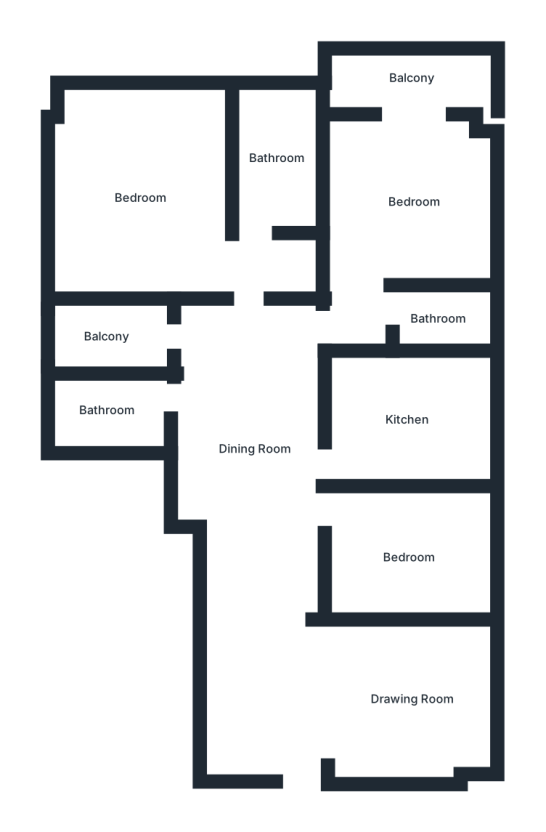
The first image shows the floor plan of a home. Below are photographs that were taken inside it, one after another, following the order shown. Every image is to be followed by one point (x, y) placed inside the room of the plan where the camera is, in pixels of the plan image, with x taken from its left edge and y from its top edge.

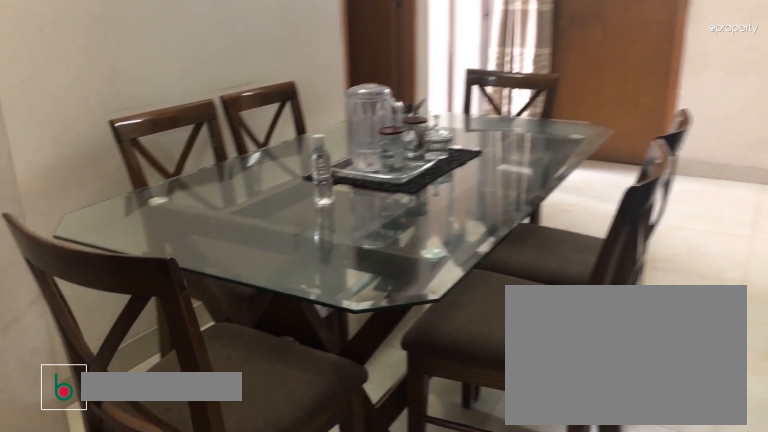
(257, 452)
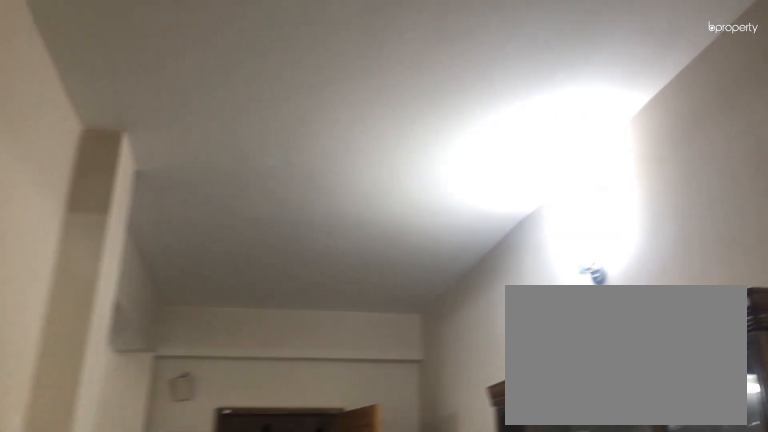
(257, 452)
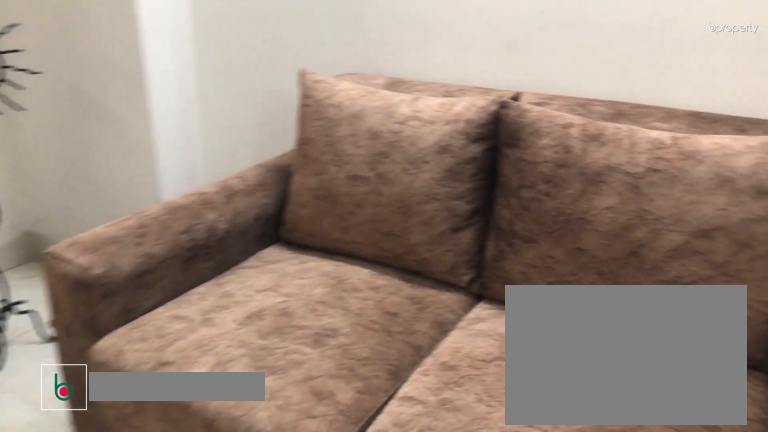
(411, 698)
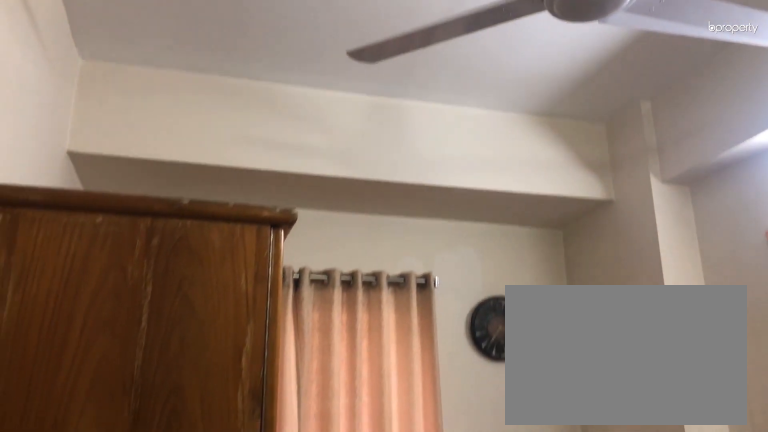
(406, 555)
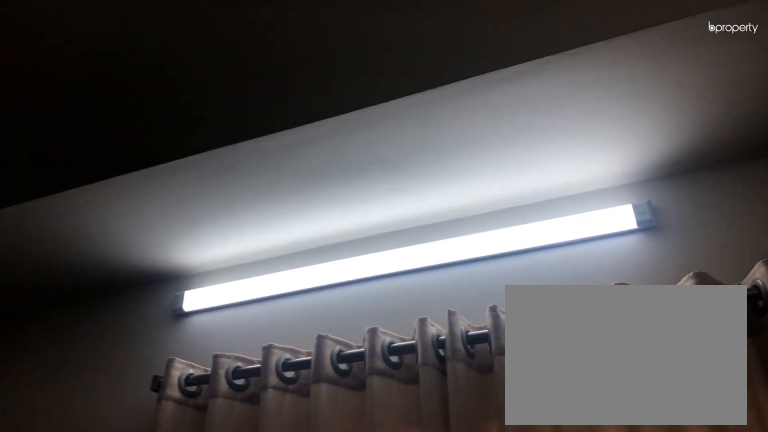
(410, 205)
